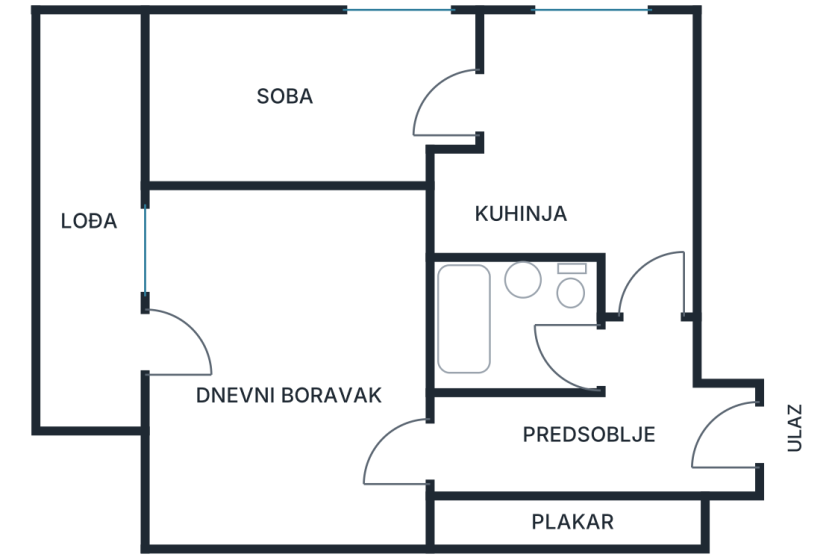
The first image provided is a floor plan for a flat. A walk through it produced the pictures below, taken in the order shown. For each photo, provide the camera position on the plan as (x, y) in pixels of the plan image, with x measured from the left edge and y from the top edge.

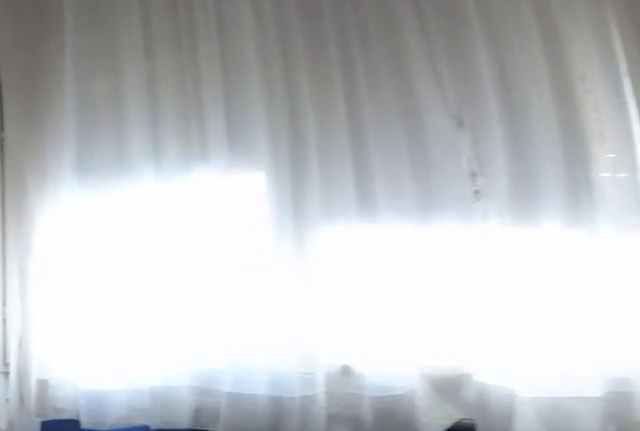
(648, 123)
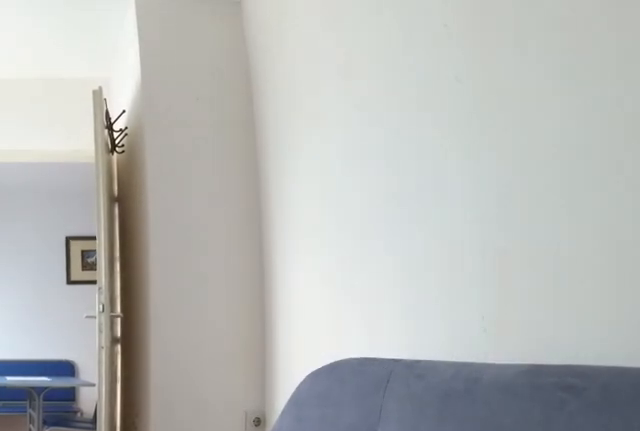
(180, 113)
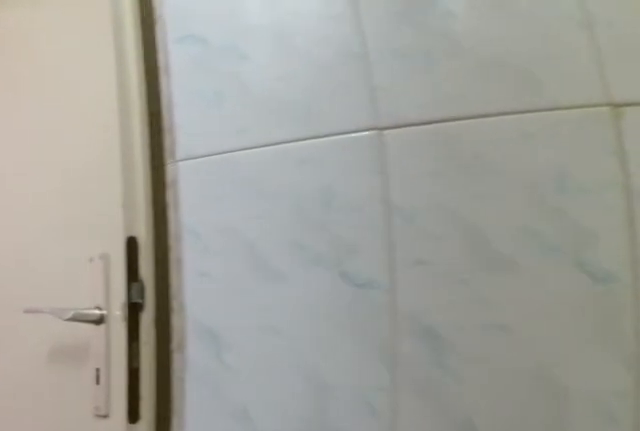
(507, 289)
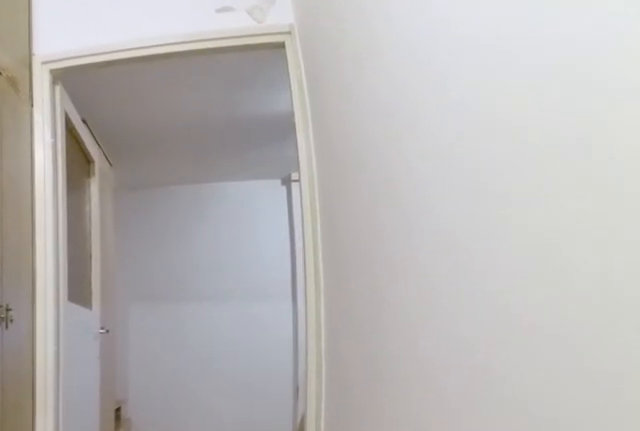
(566, 443)
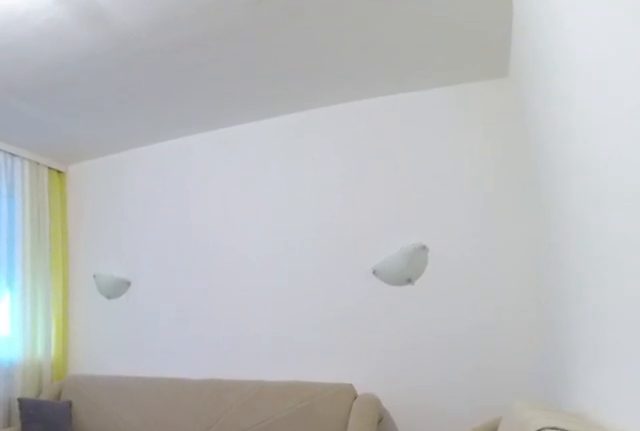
(411, 440)
